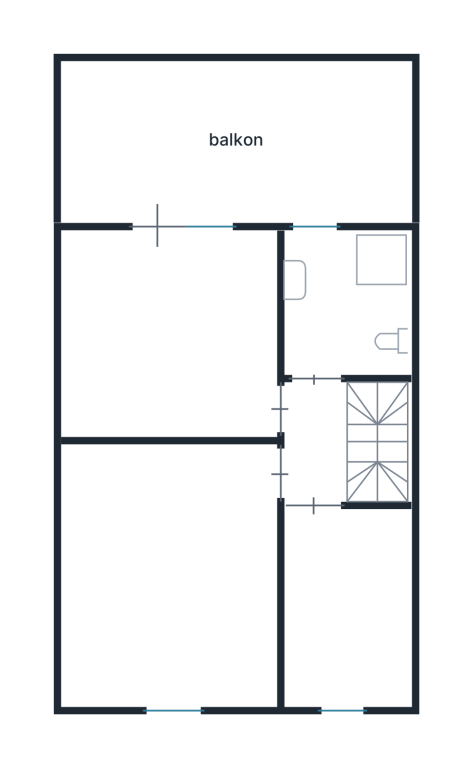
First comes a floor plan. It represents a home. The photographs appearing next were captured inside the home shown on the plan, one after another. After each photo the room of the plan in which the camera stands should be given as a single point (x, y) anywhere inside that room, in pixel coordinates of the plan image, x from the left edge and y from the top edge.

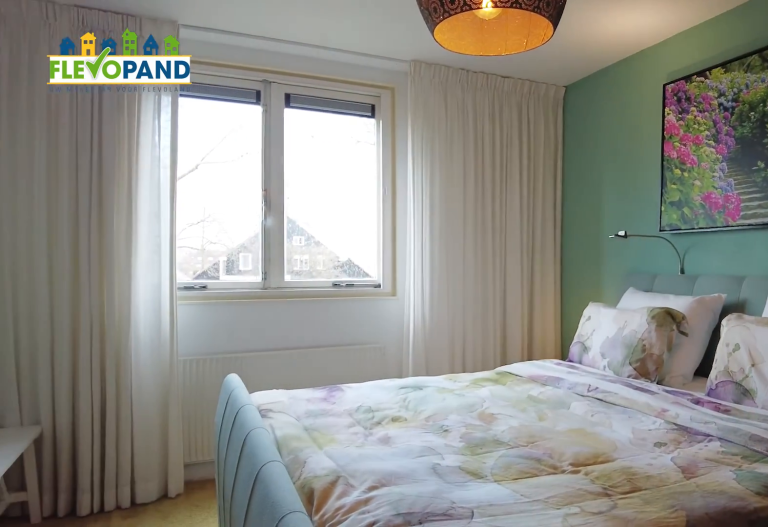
(168, 597)
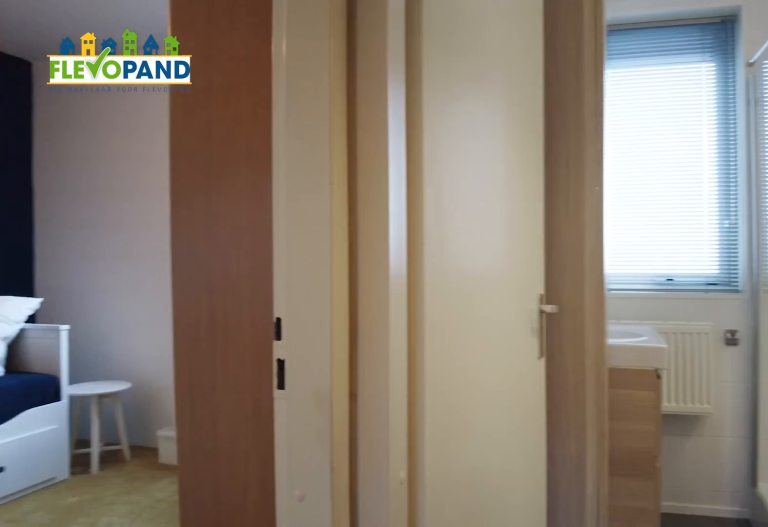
(315, 441)
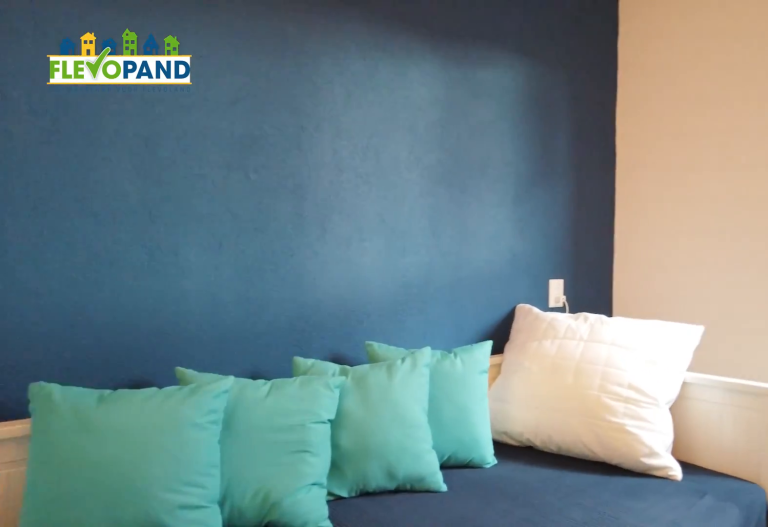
(82, 341)
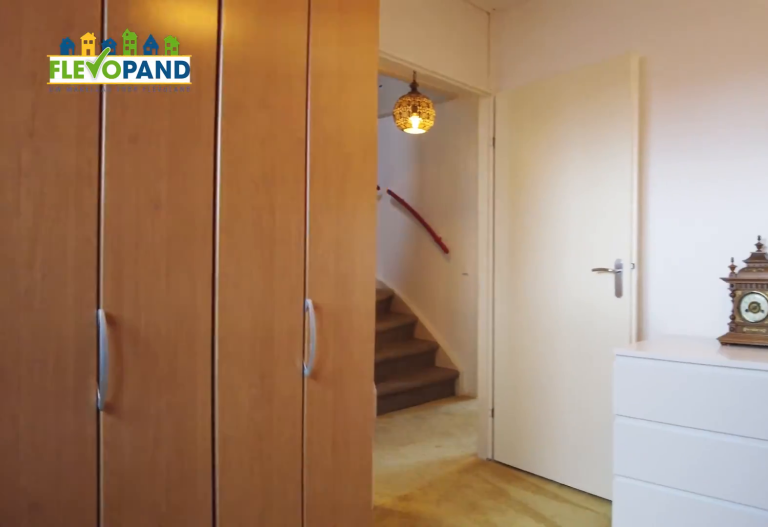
(82, 341)
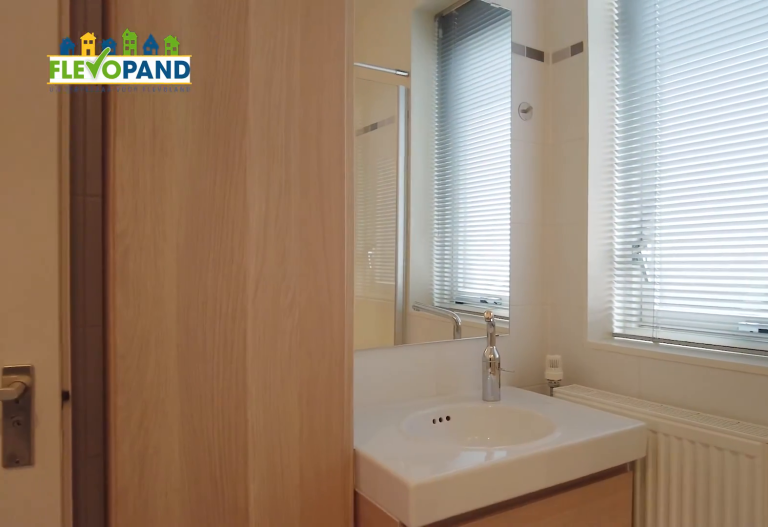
(381, 261)
